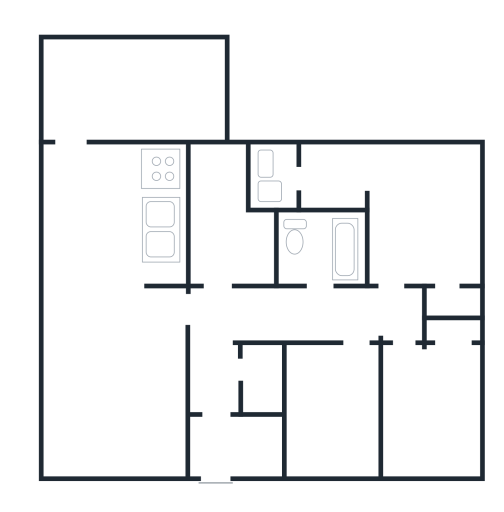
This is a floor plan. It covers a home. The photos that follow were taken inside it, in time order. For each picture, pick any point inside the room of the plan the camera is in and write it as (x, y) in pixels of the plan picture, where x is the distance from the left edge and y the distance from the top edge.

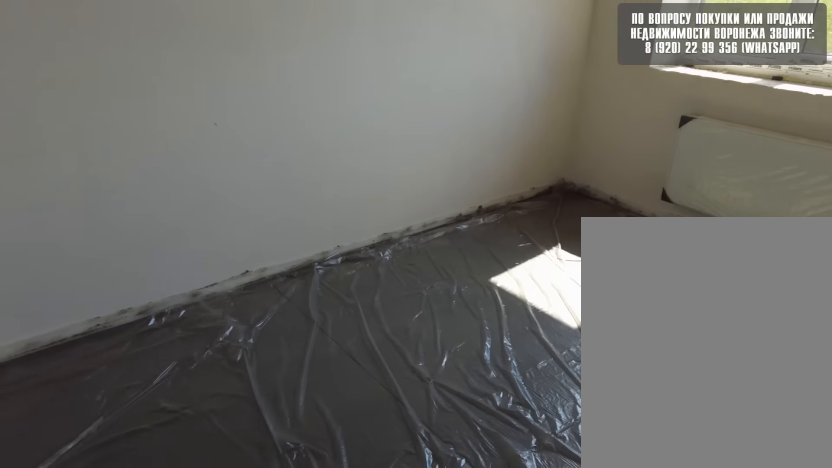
(417, 385)
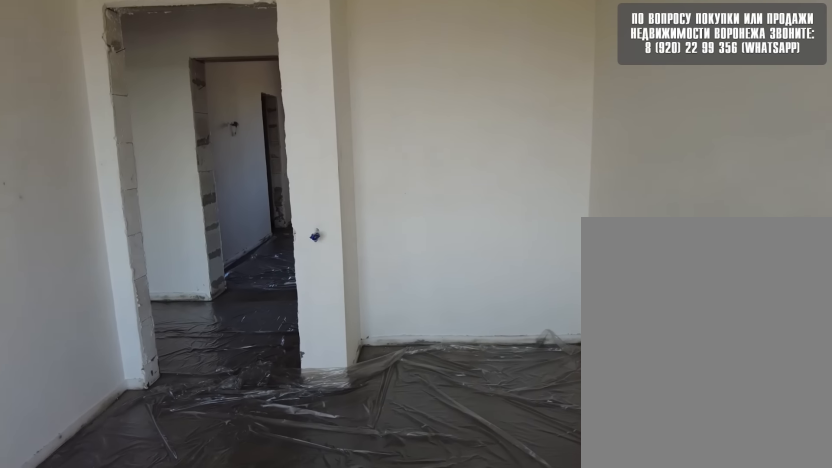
(418, 406)
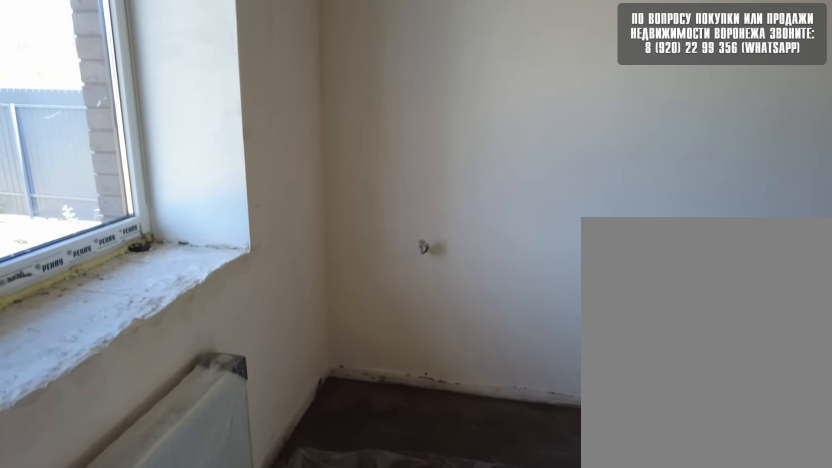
(415, 278)
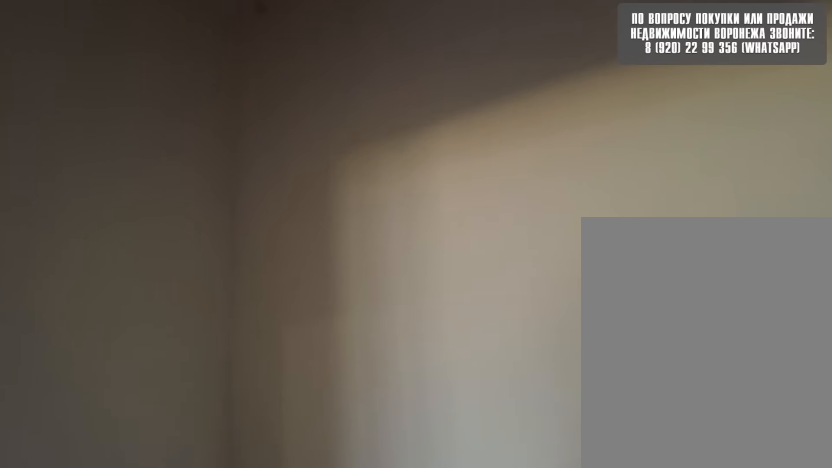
(415, 278)
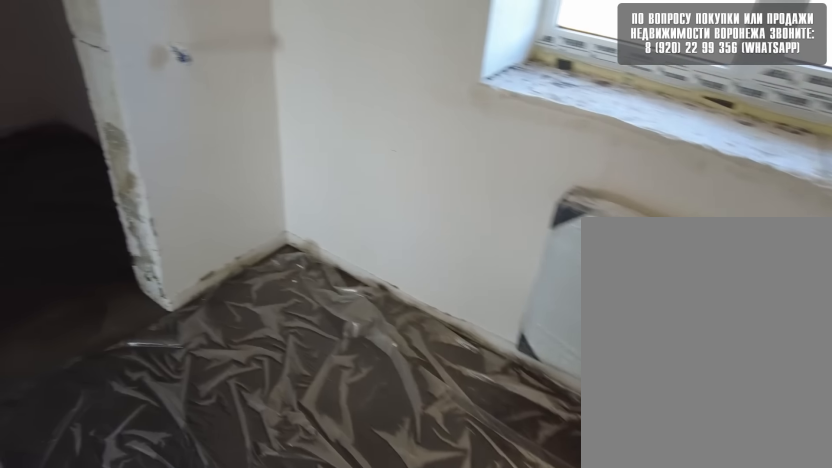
(411, 268)
